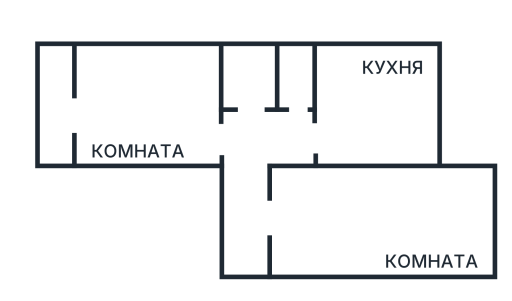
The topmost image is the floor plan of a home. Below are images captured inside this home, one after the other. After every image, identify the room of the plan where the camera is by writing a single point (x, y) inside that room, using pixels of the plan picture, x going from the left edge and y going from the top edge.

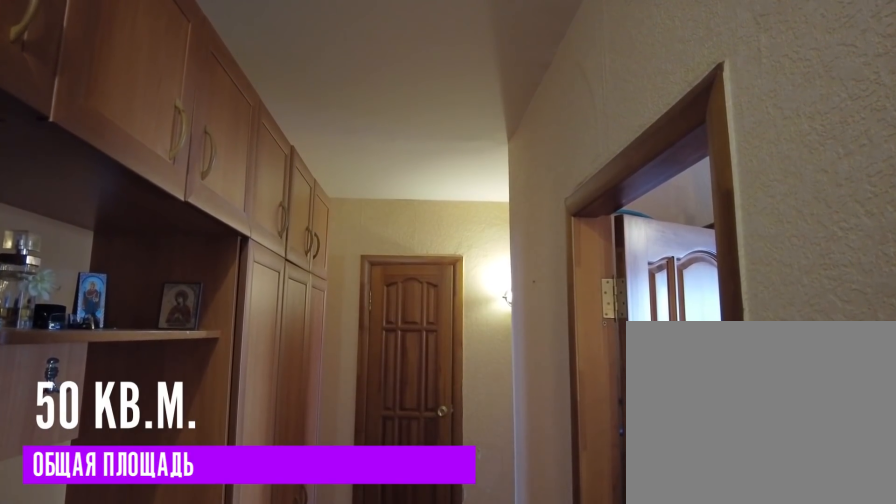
(252, 254)
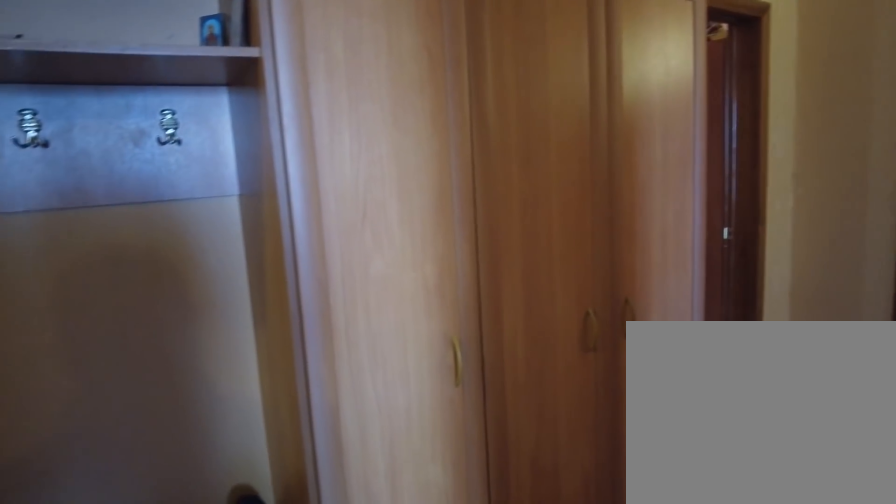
(252, 254)
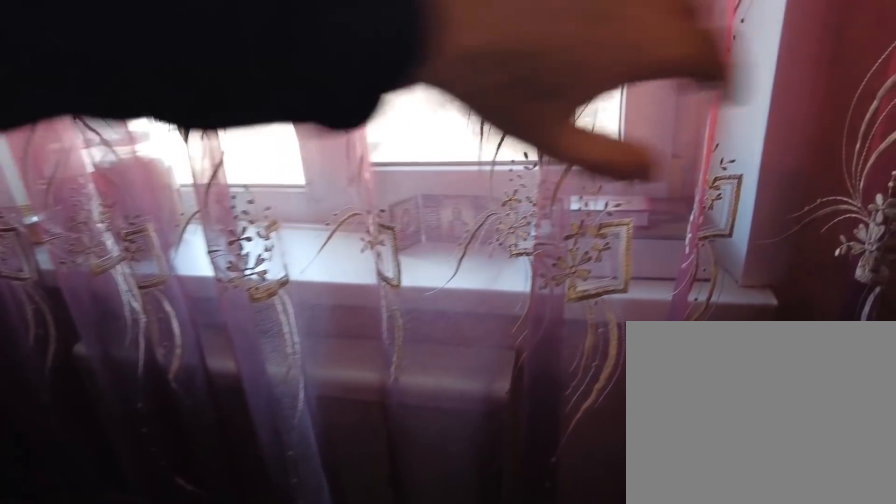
(344, 140)
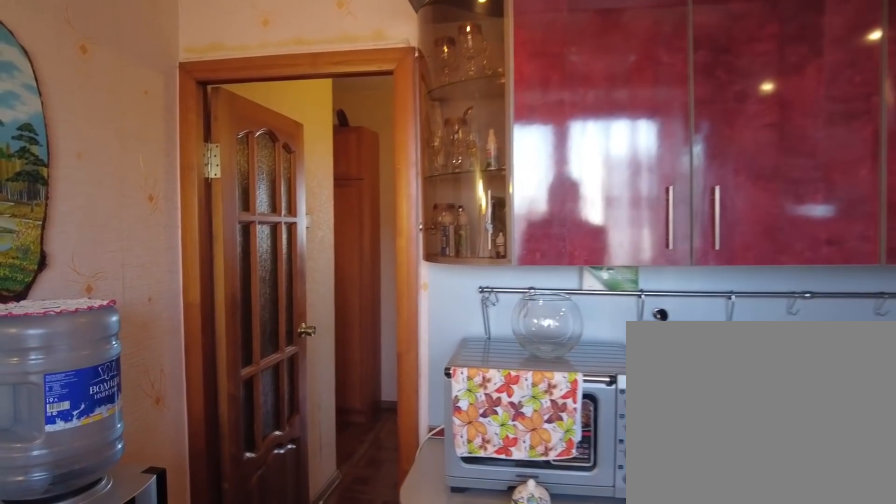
(344, 140)
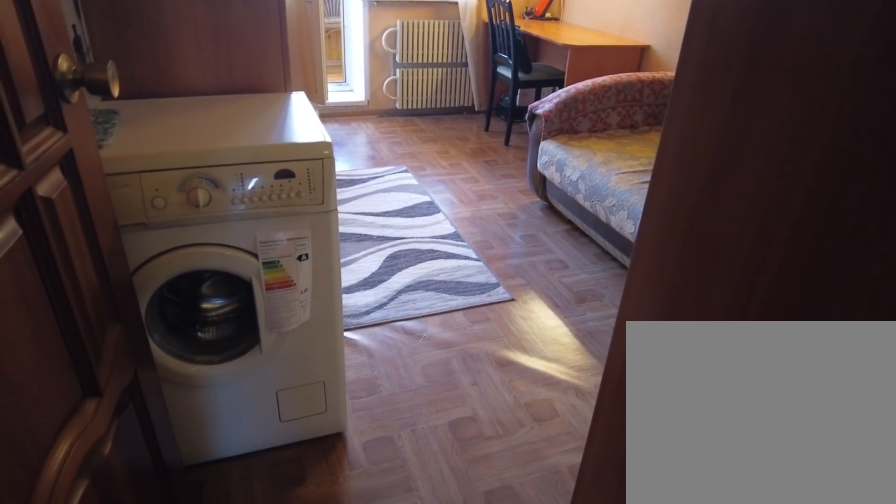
(236, 135)
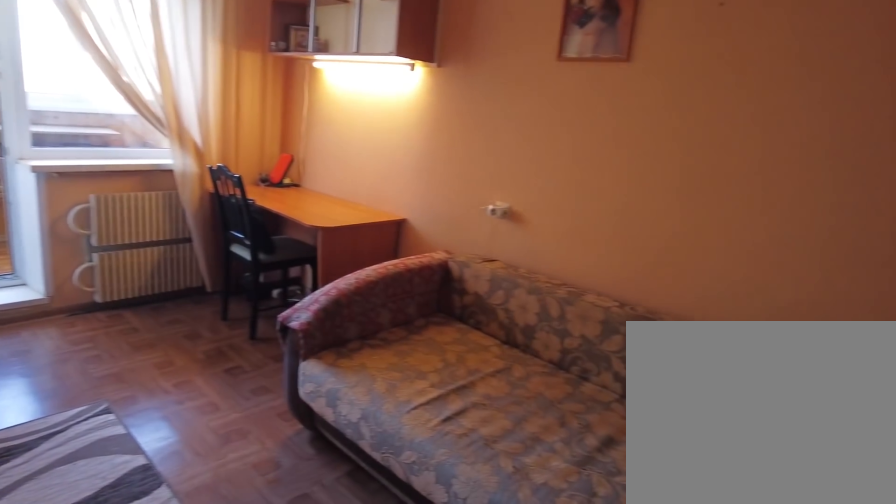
(163, 122)
